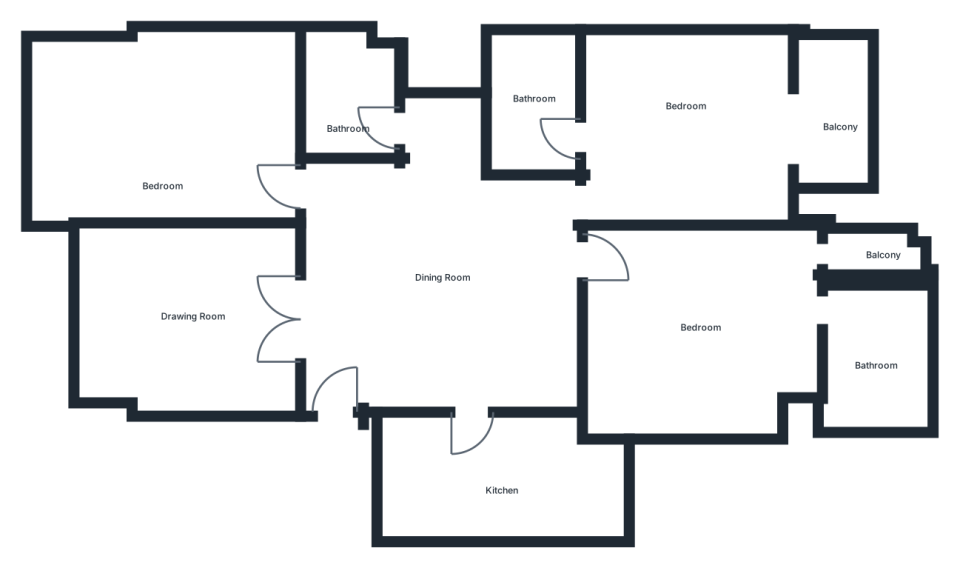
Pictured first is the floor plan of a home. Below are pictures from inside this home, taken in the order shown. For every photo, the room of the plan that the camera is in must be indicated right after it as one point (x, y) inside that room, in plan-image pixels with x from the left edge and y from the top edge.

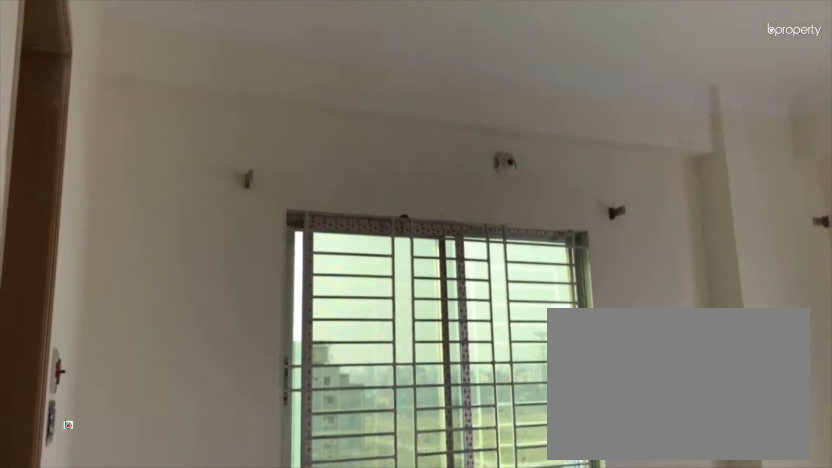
(685, 137)
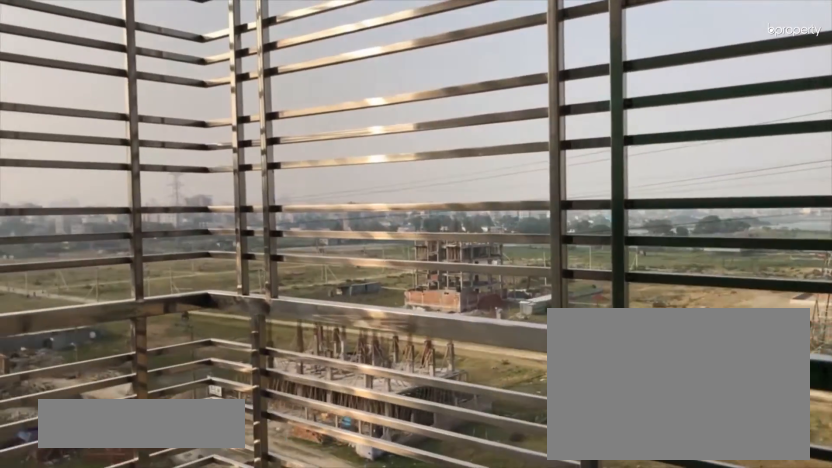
(845, 125)
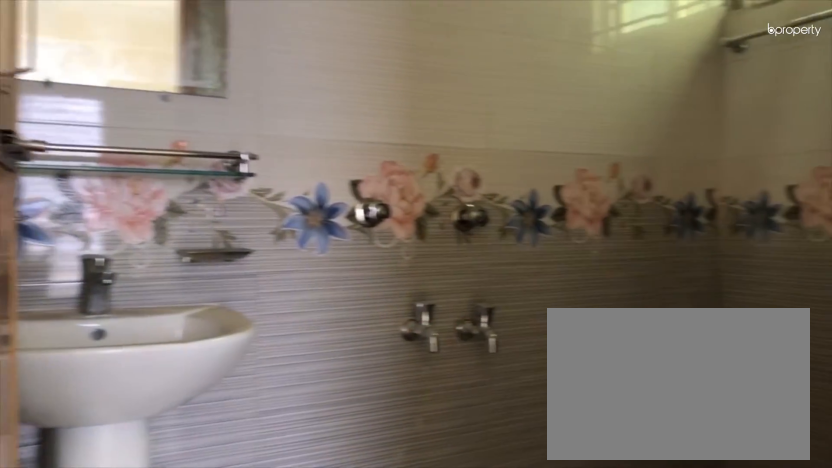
(539, 106)
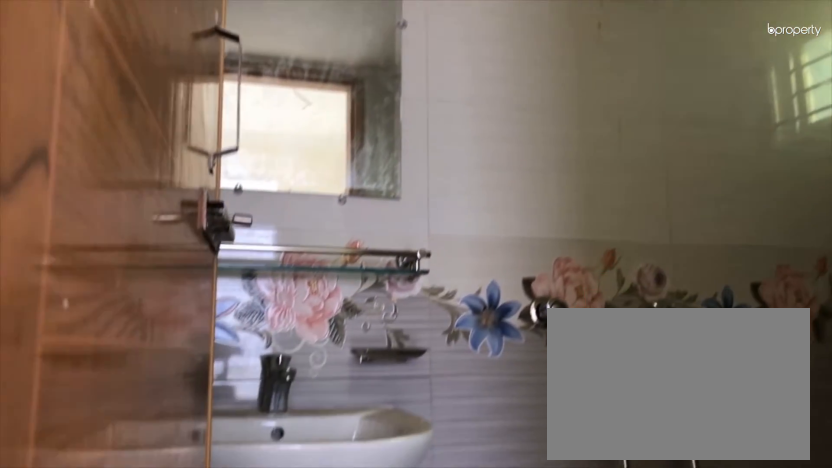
(539, 106)
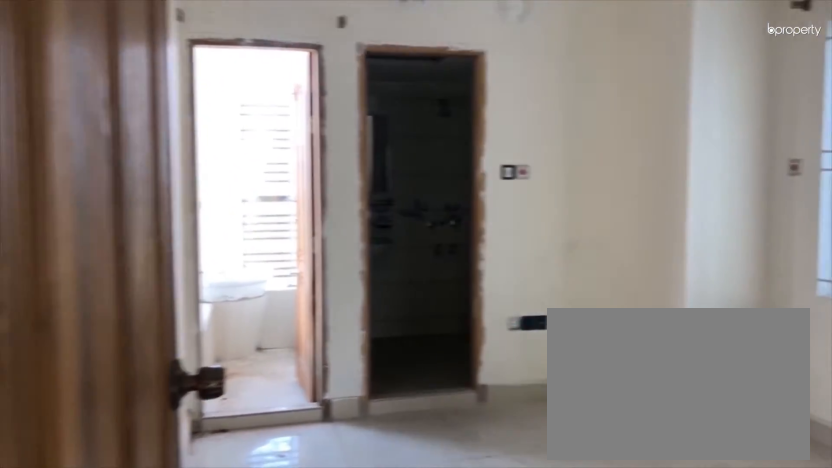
(716, 337)
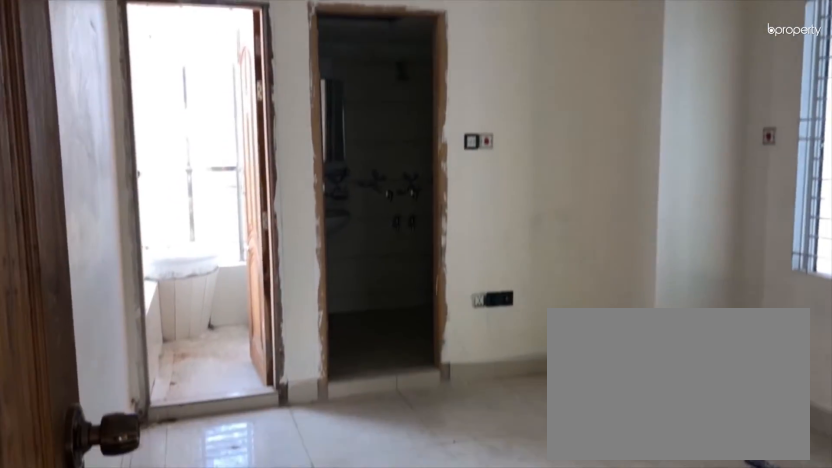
(716, 337)
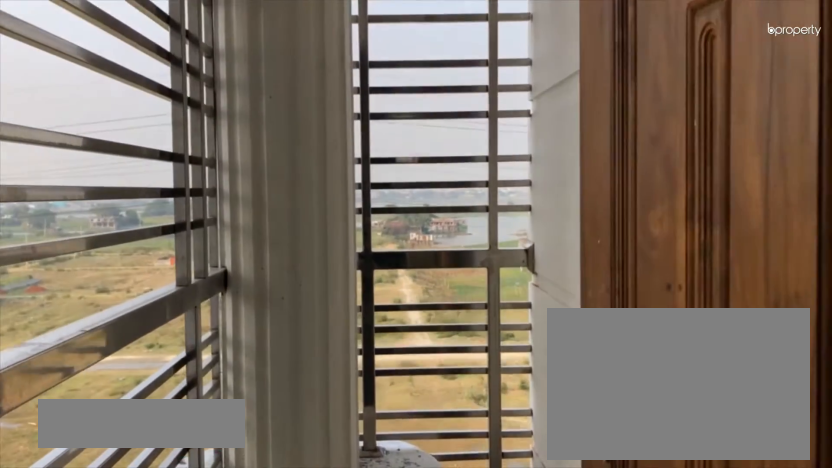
(883, 251)
